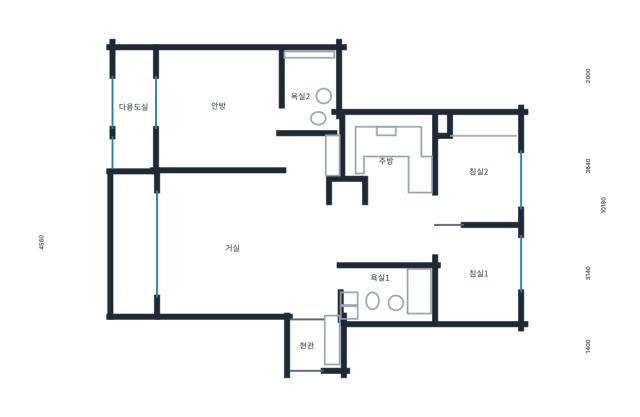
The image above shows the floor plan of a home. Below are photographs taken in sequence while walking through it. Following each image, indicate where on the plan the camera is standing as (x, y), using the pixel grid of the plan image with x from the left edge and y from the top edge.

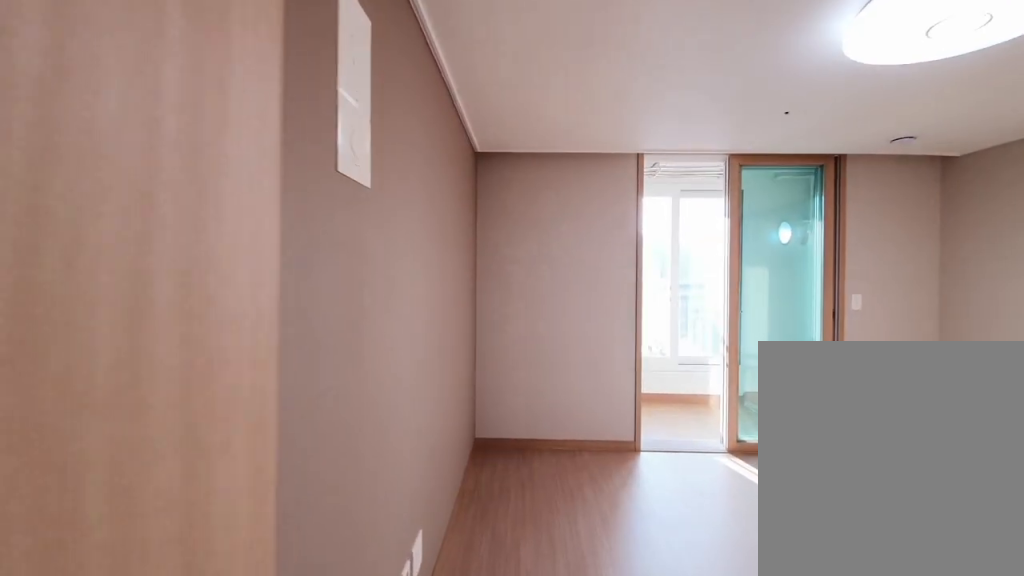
(210, 114)
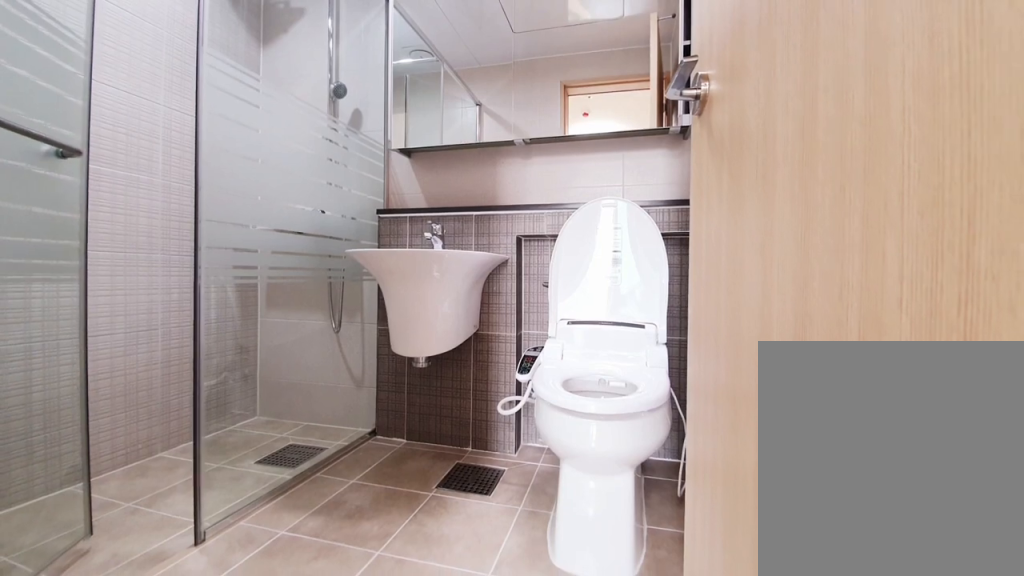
(294, 118)
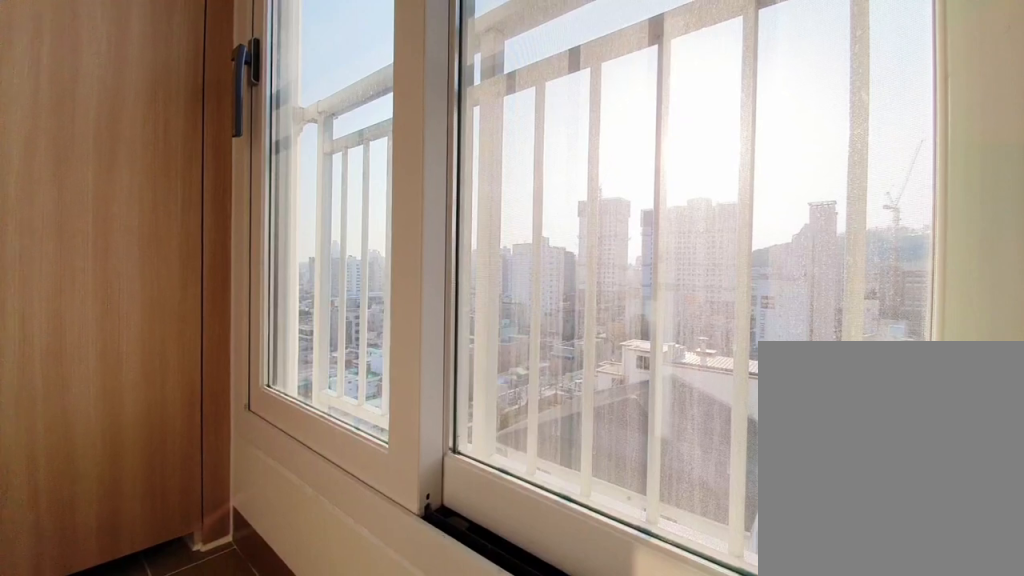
(151, 124)
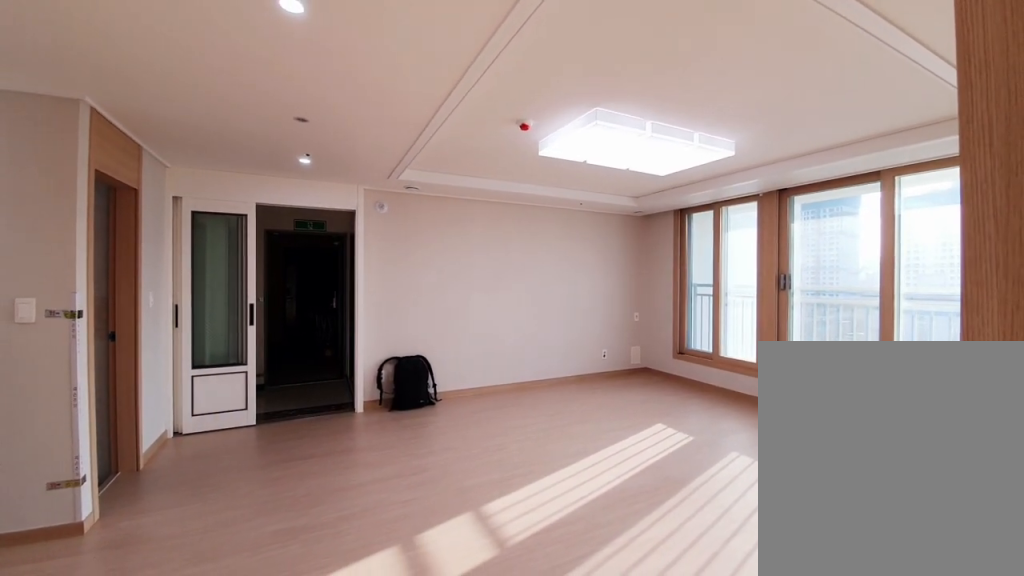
(303, 165)
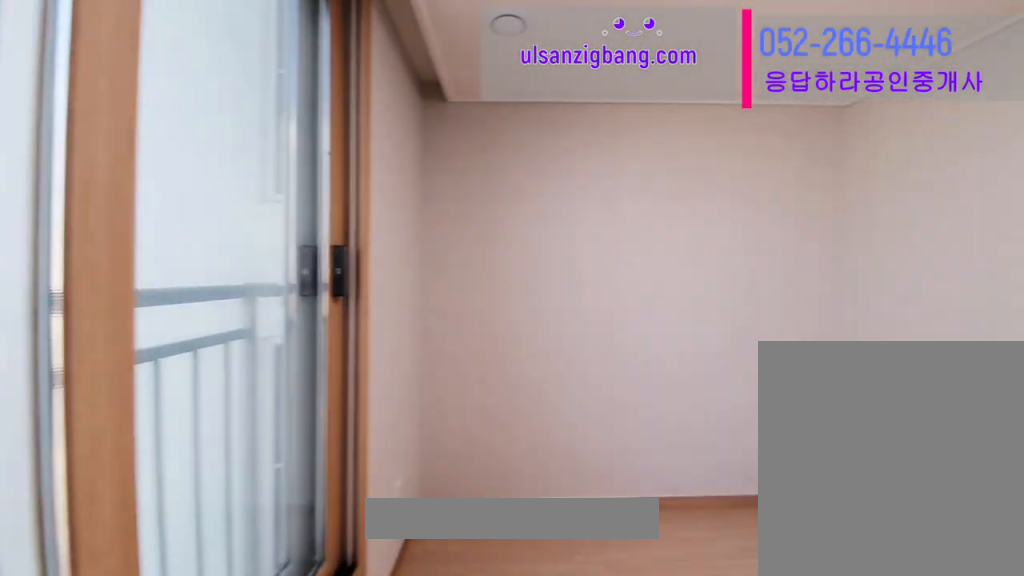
(484, 271)
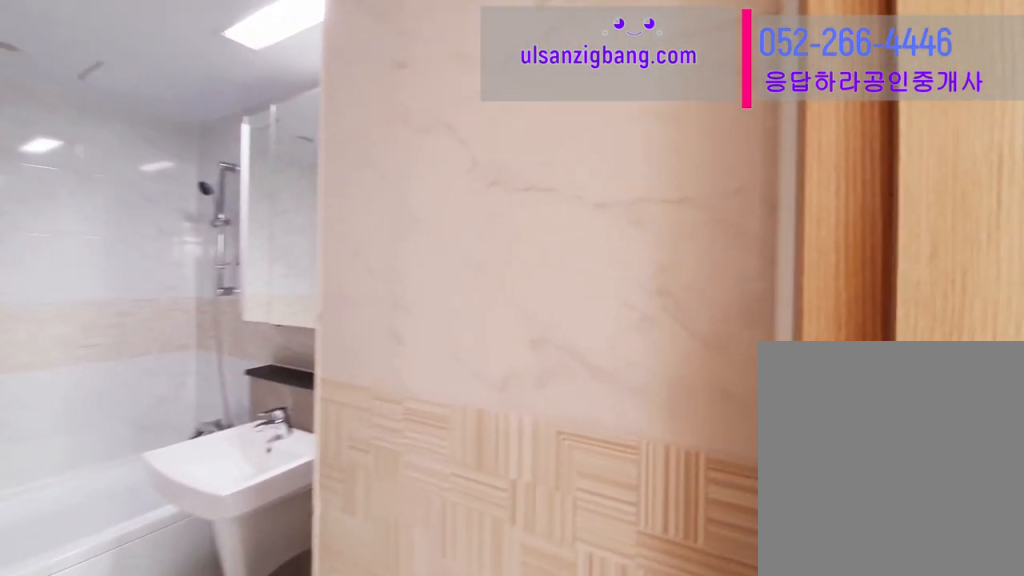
(384, 292)
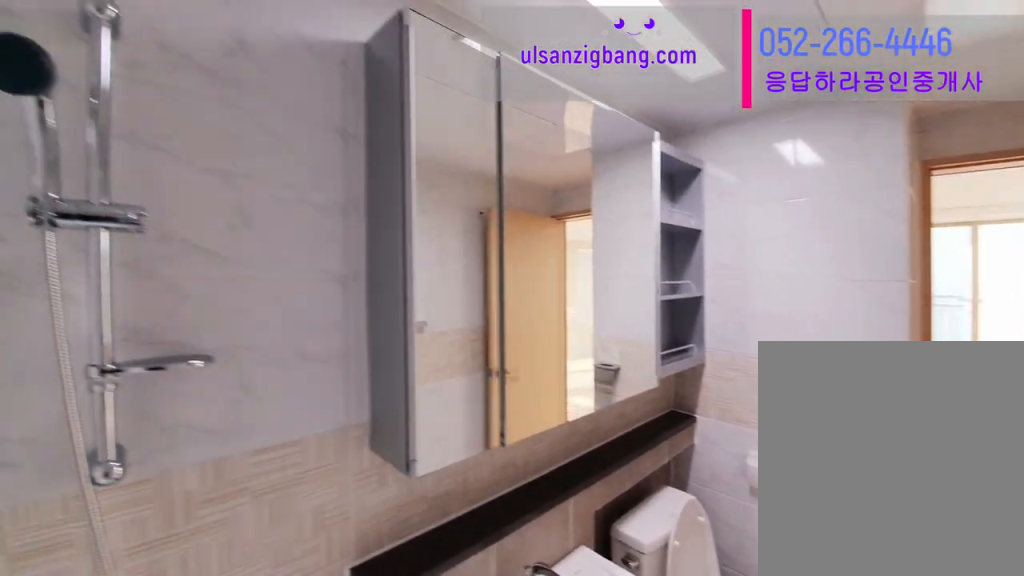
(384, 290)
